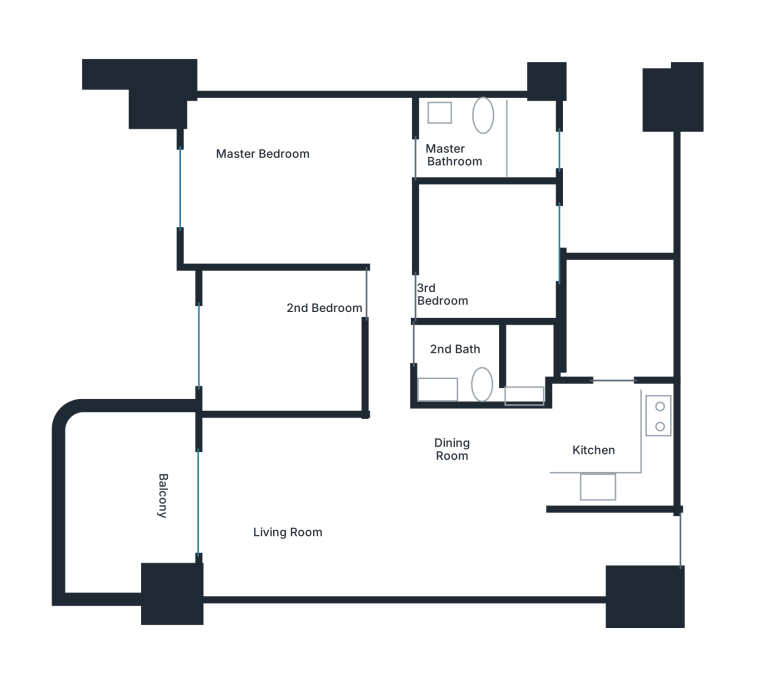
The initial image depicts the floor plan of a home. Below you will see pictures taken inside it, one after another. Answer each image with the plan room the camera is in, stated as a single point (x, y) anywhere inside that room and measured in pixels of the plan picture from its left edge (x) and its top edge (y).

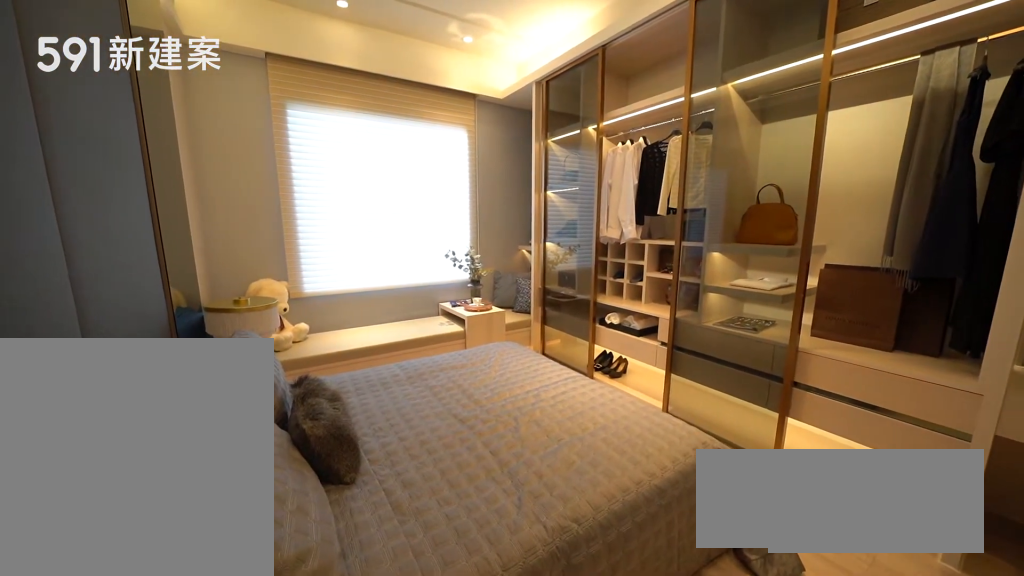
(296, 176)
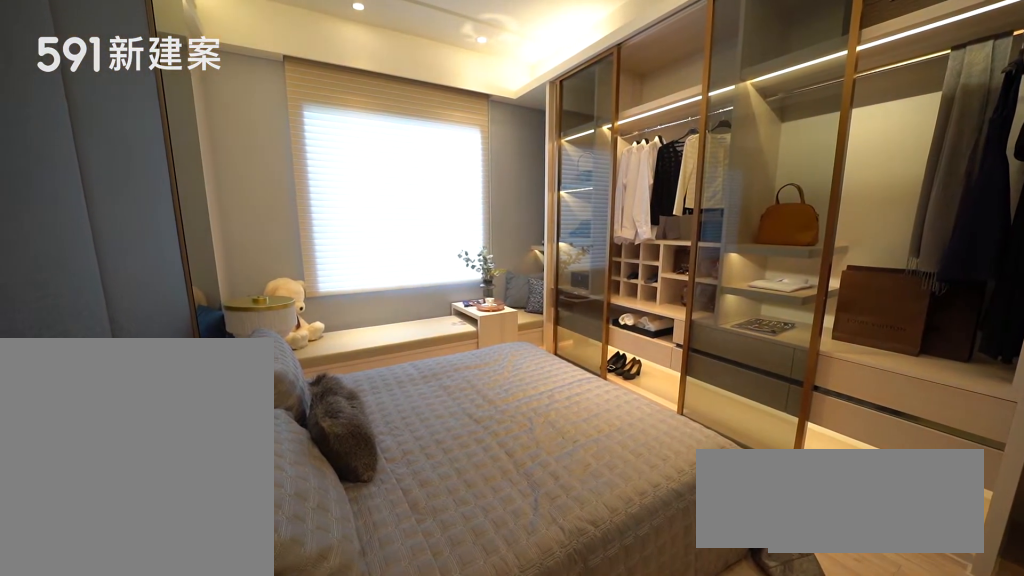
(296, 176)
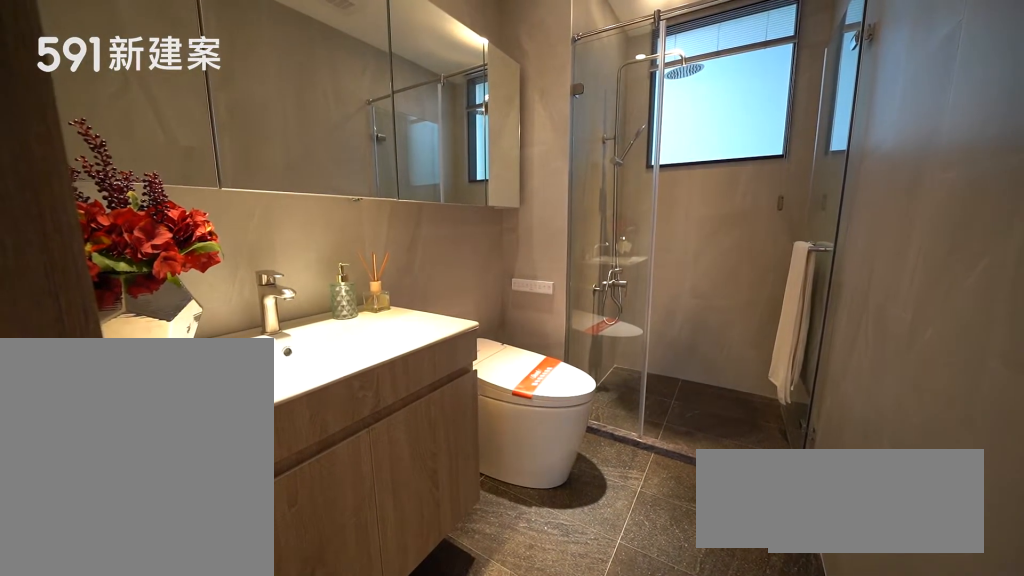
(492, 140)
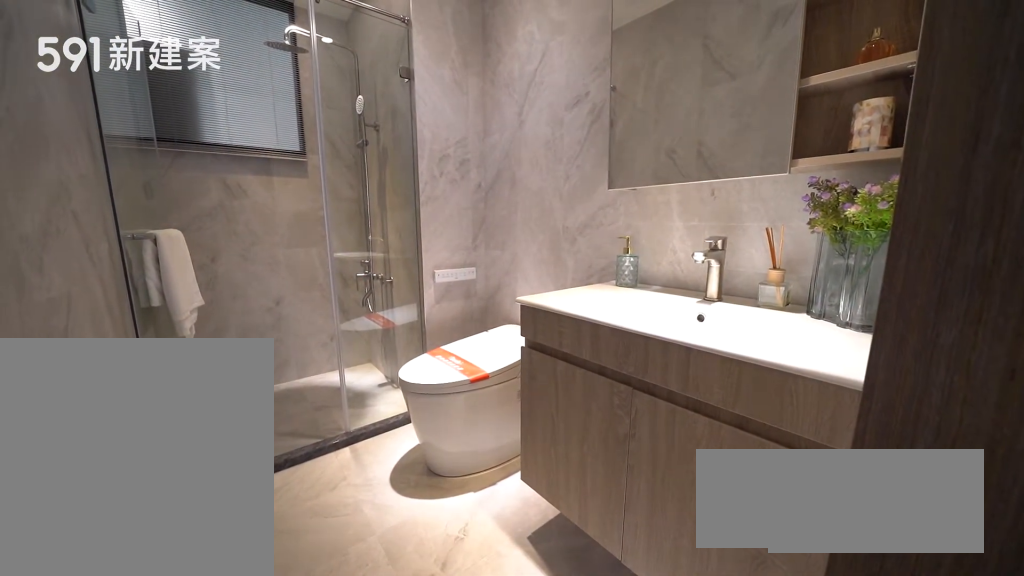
(488, 366)
